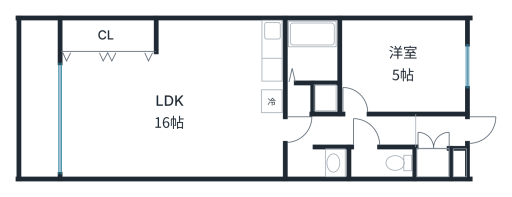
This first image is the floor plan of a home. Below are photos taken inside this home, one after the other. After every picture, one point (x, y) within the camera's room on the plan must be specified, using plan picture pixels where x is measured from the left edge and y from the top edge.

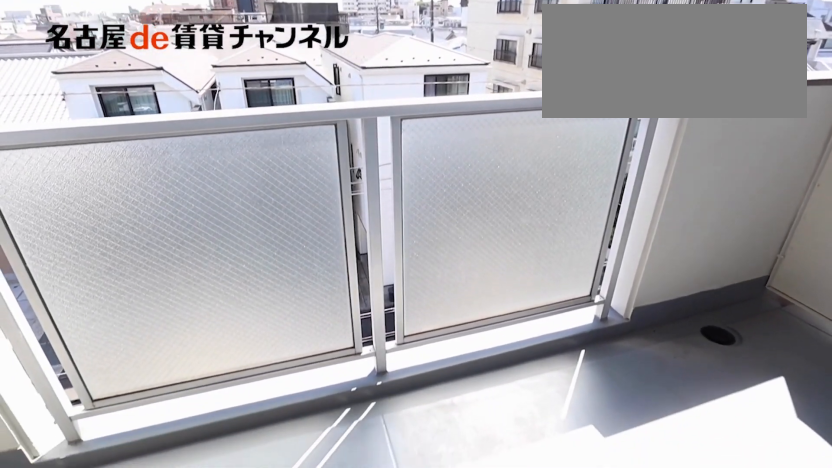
(39, 98)
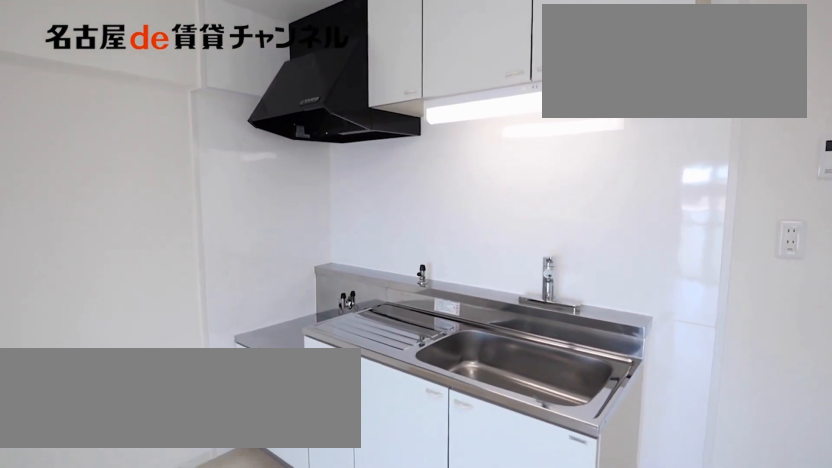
(267, 63)
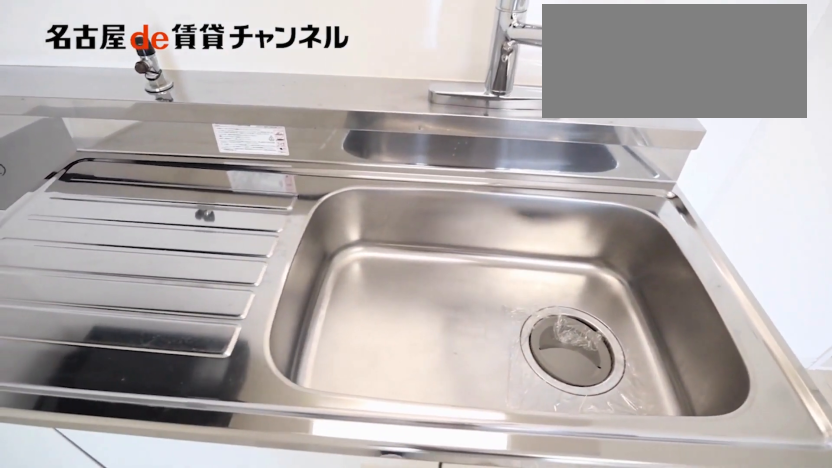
(267, 63)
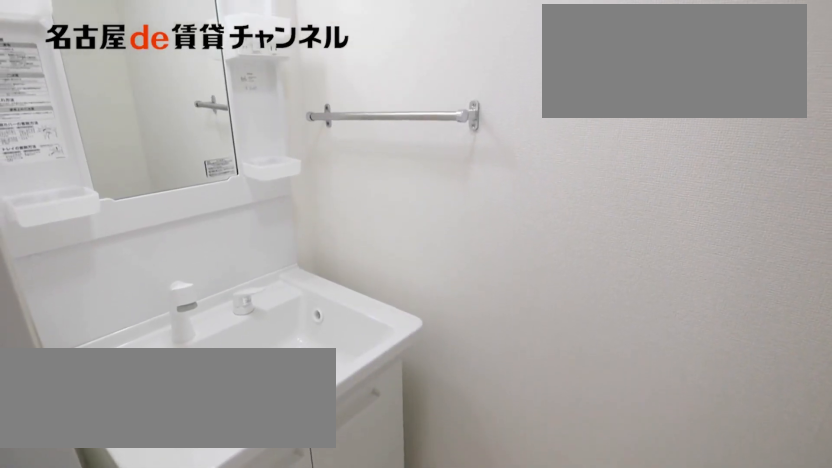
(317, 162)
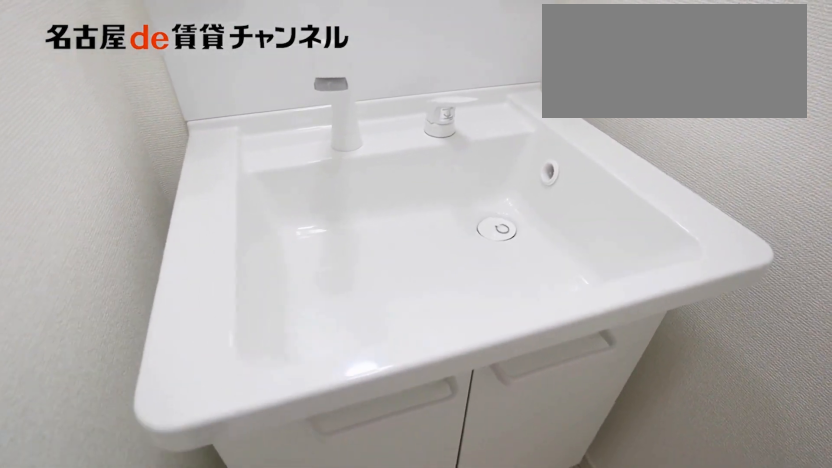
(317, 161)
